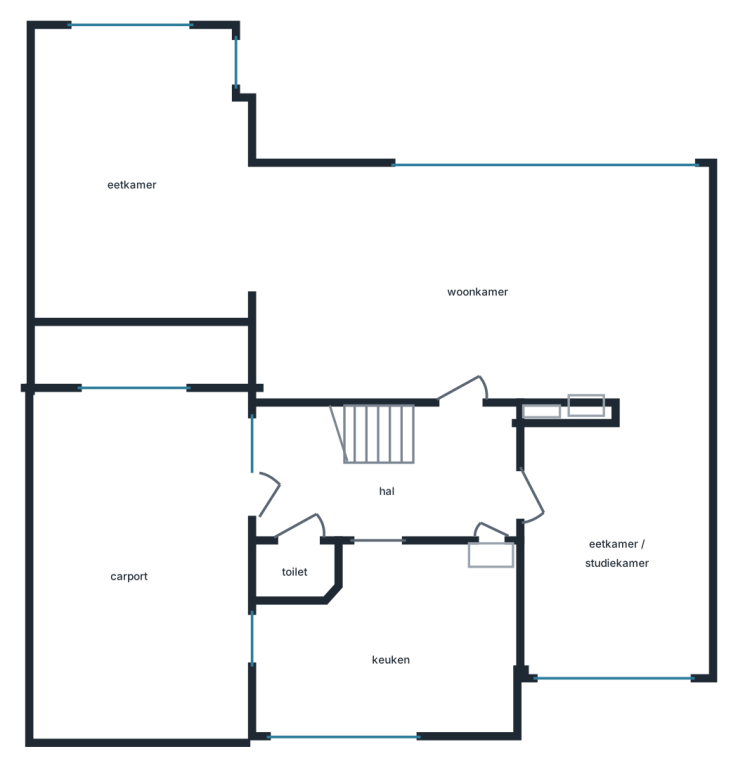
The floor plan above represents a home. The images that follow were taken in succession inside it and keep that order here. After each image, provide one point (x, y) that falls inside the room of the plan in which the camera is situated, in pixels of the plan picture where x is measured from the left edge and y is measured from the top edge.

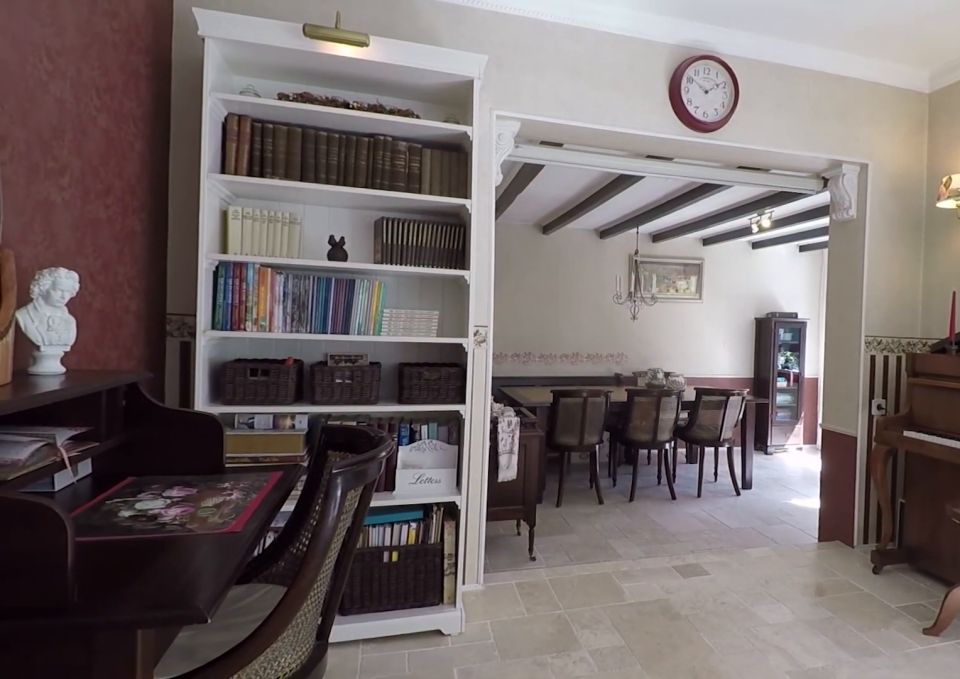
(479, 286)
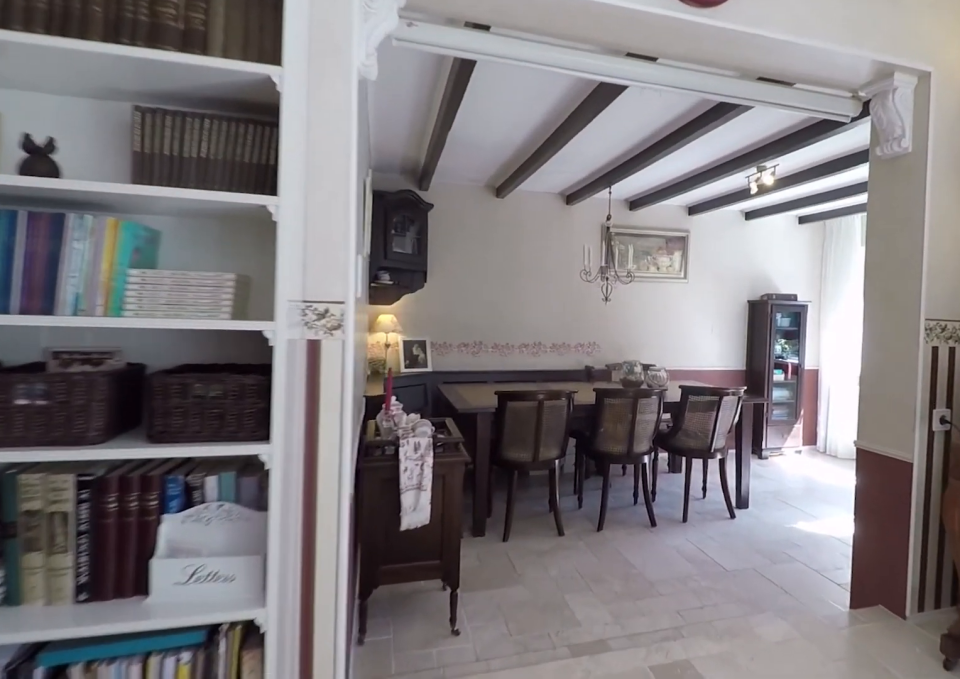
(479, 286)
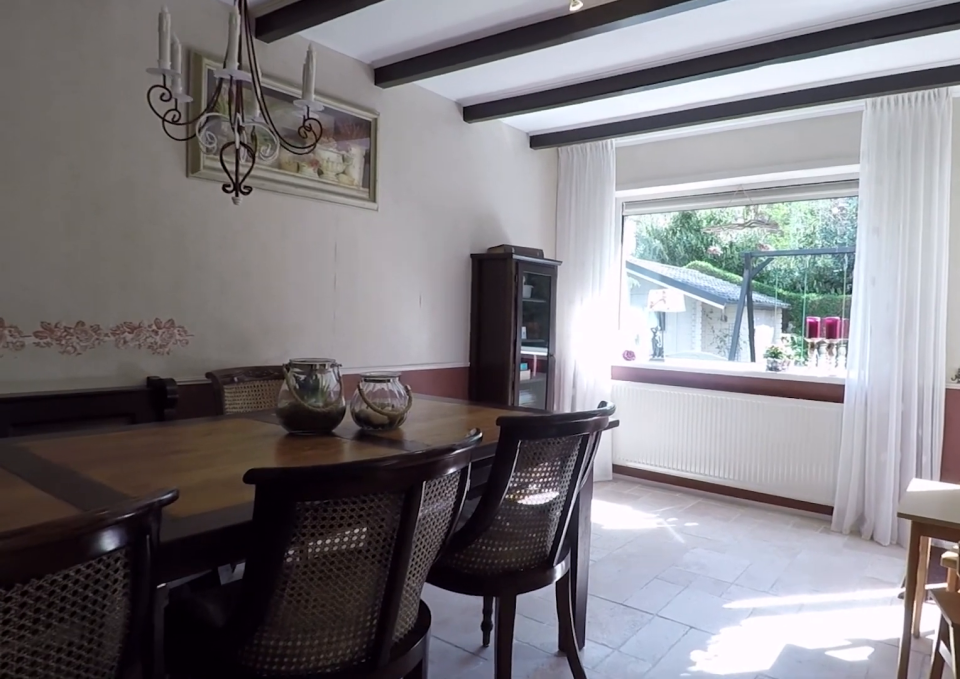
(145, 185)
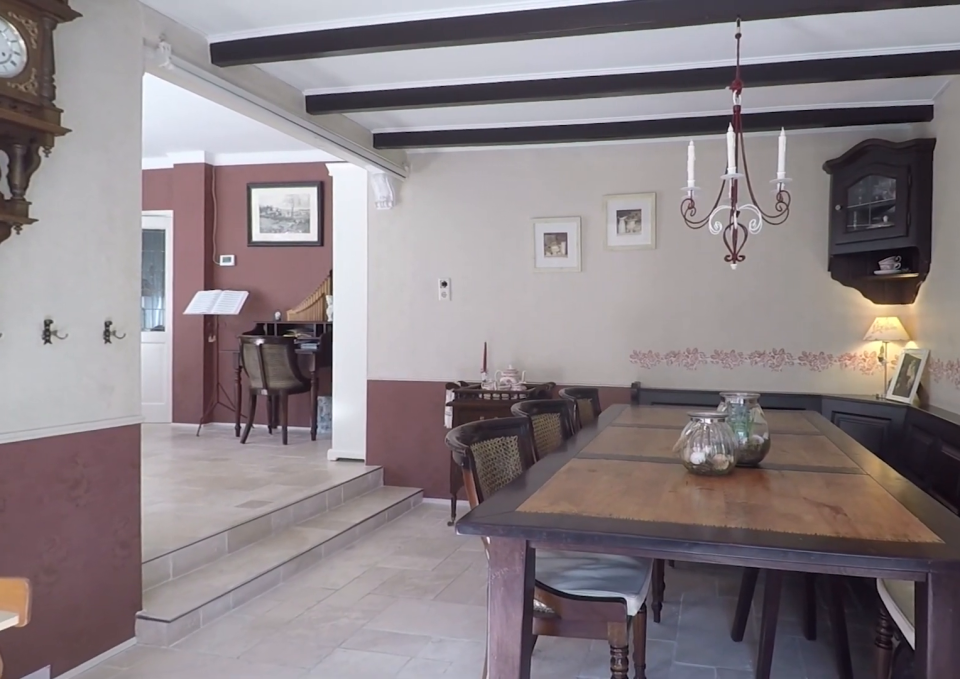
(145, 185)
